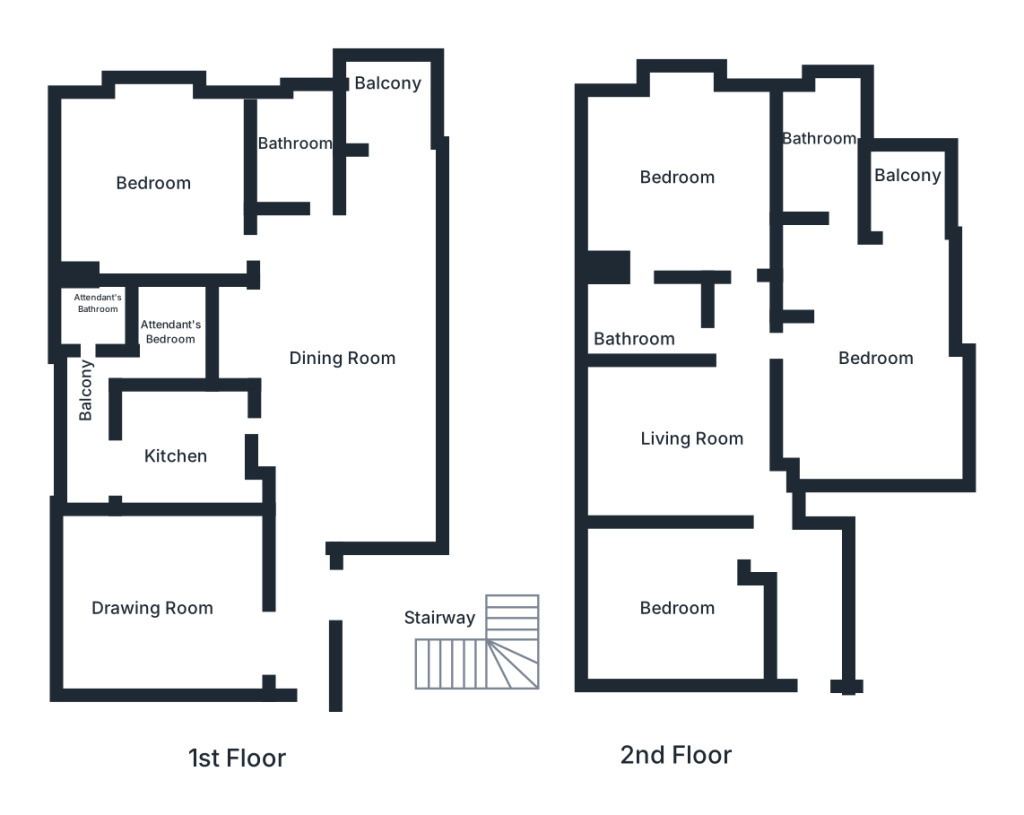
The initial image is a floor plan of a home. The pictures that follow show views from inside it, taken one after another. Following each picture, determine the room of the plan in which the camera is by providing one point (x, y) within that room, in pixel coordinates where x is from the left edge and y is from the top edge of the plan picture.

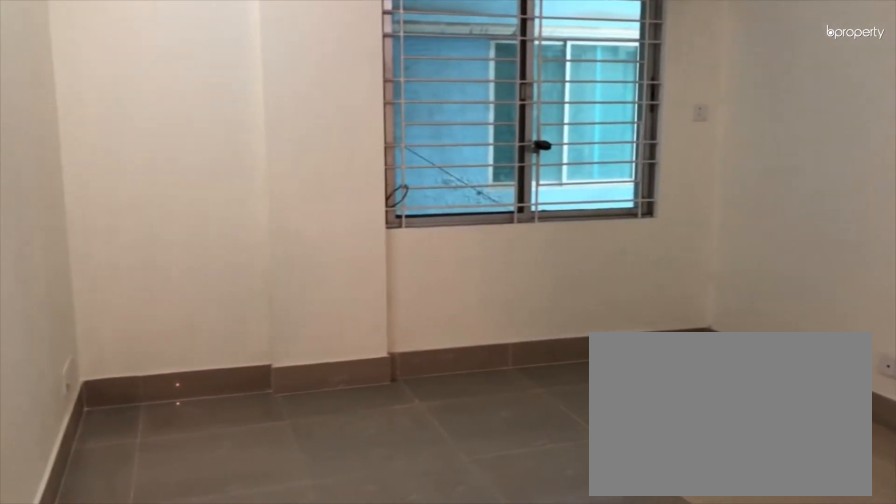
(678, 427)
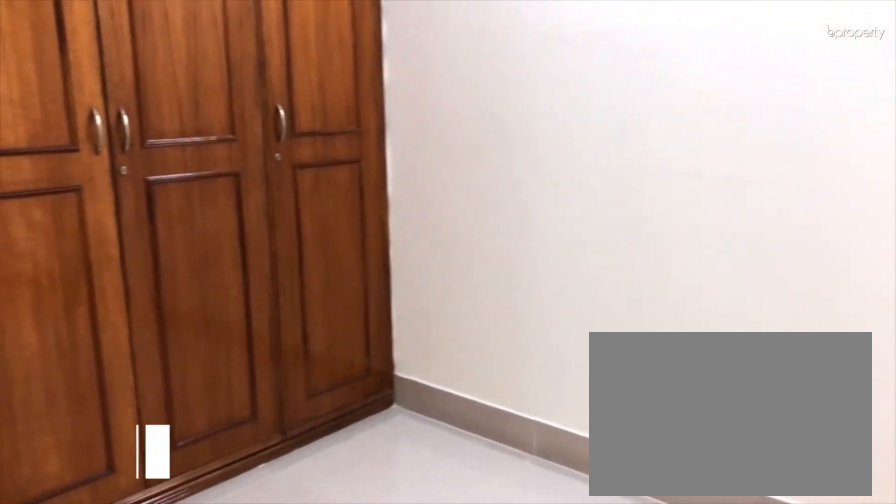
(669, 609)
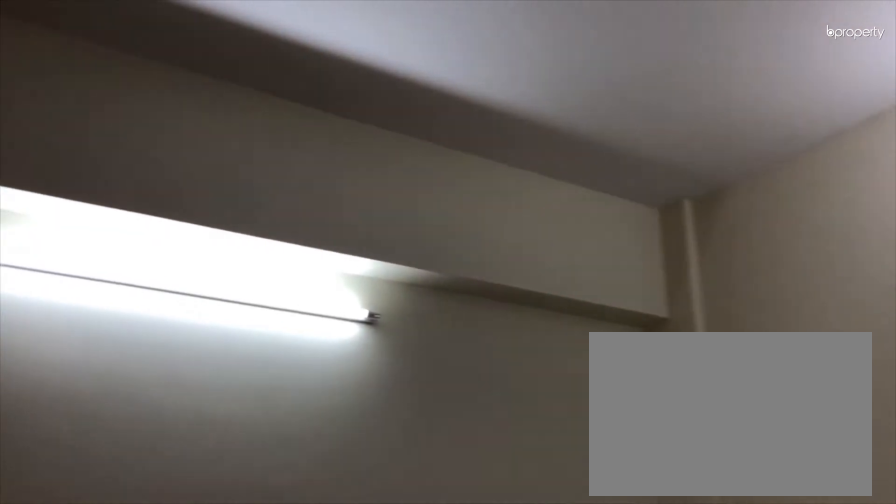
(670, 610)
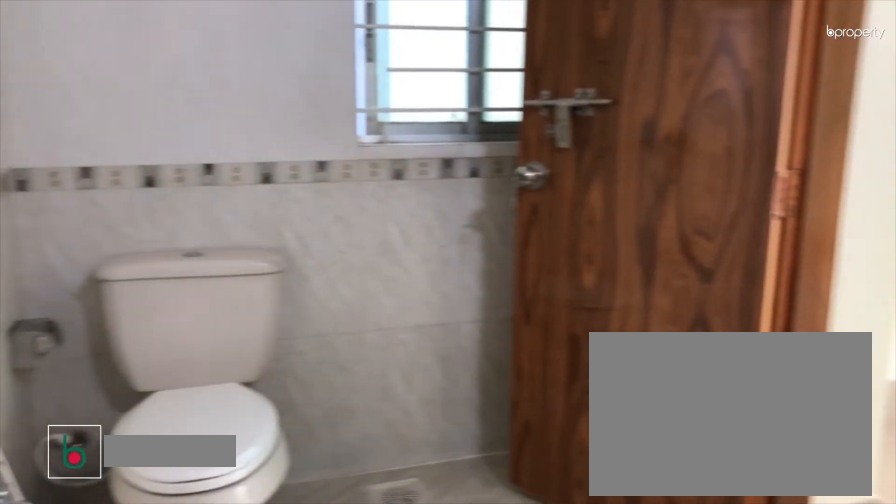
(656, 322)
